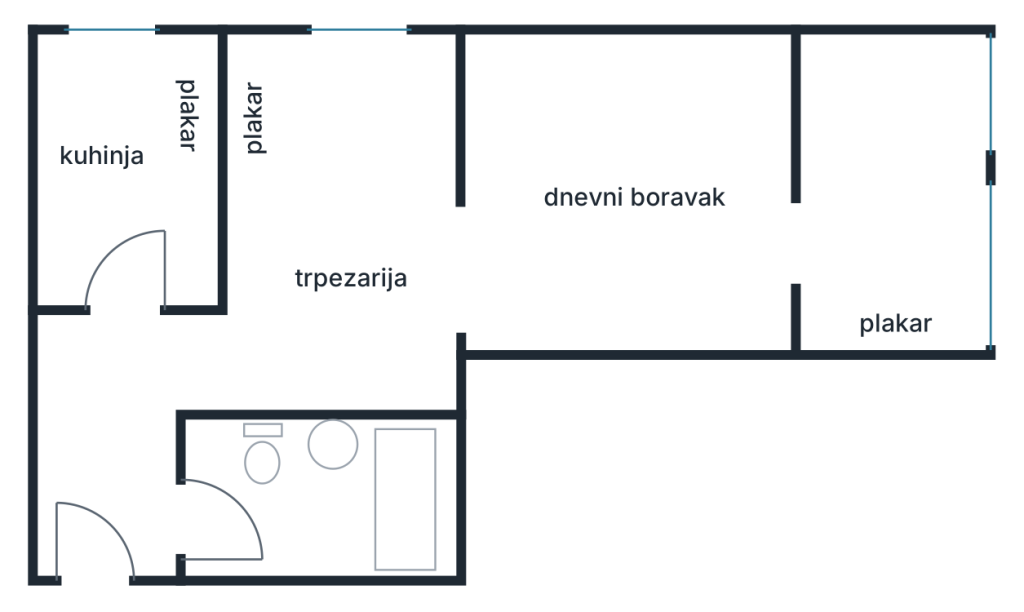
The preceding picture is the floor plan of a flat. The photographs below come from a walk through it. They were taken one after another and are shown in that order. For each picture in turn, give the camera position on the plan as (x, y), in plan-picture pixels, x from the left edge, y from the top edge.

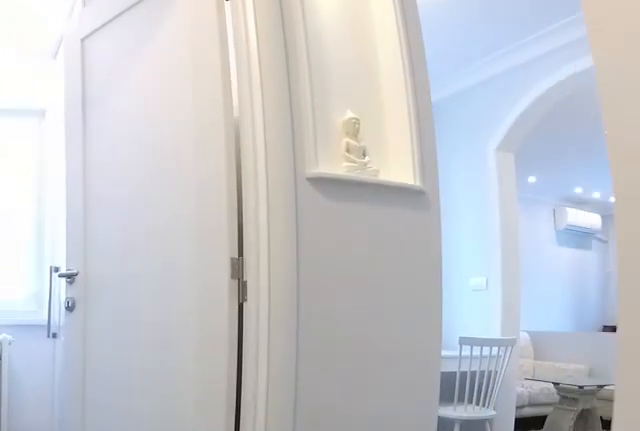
(102, 446)
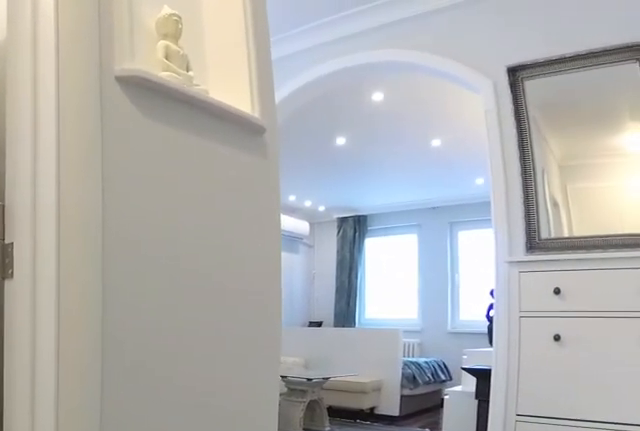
(89, 368)
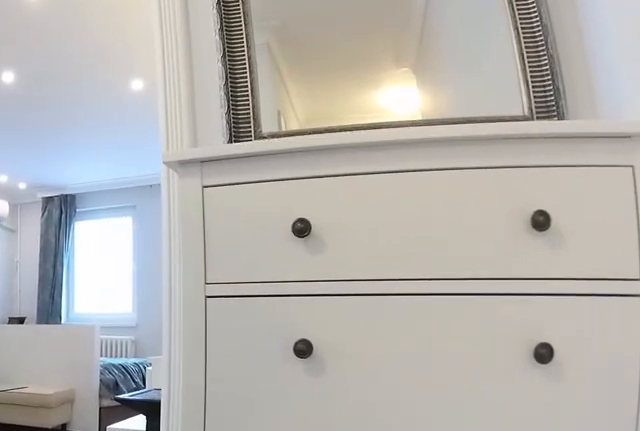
(321, 355)
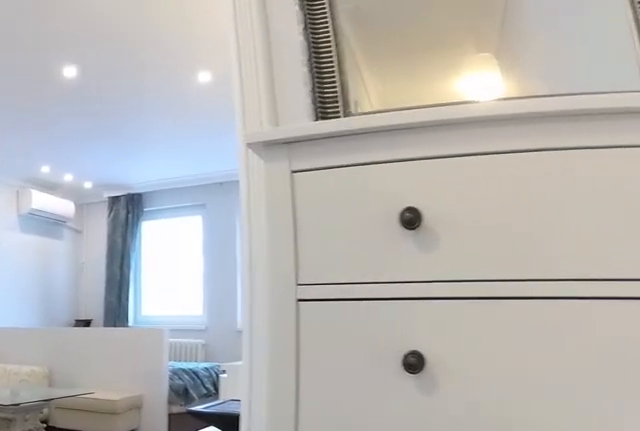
(330, 345)
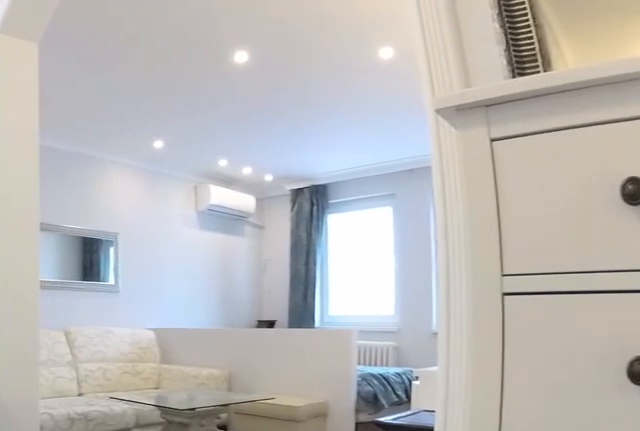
(334, 341)
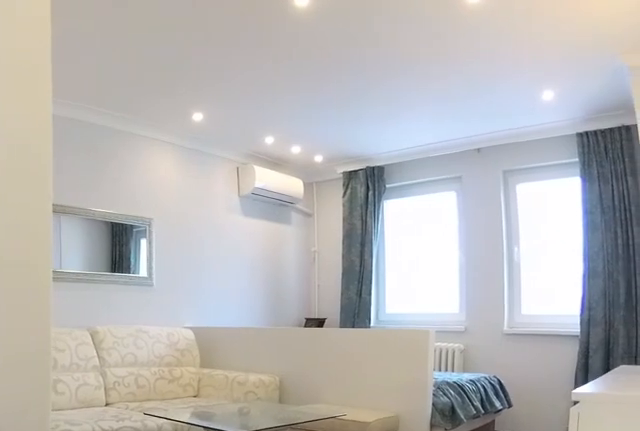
(356, 324)
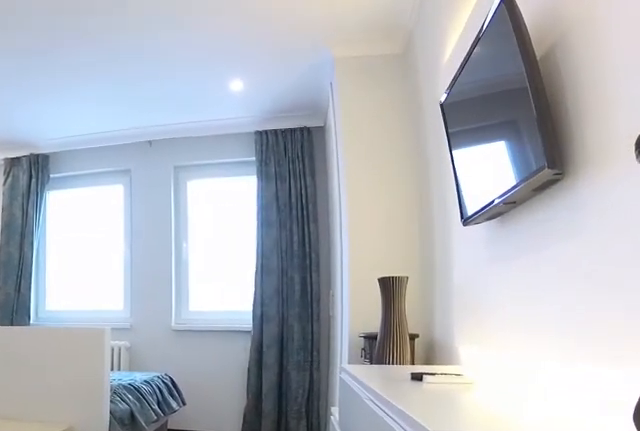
(432, 318)
